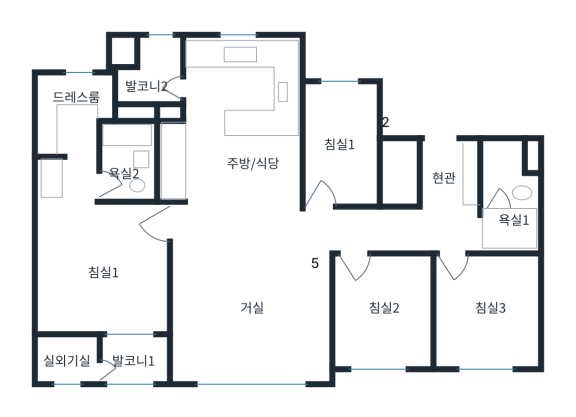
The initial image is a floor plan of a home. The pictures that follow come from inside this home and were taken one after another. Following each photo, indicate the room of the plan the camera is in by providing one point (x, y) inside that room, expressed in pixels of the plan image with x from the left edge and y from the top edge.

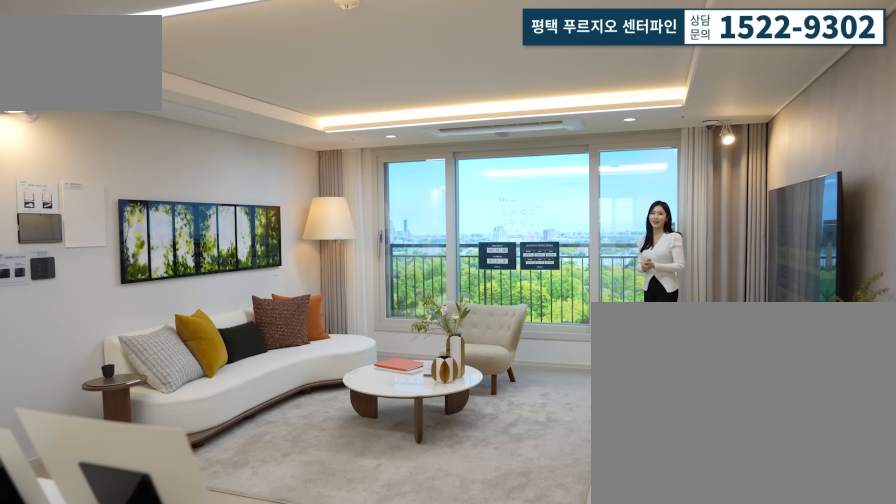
(246, 321)
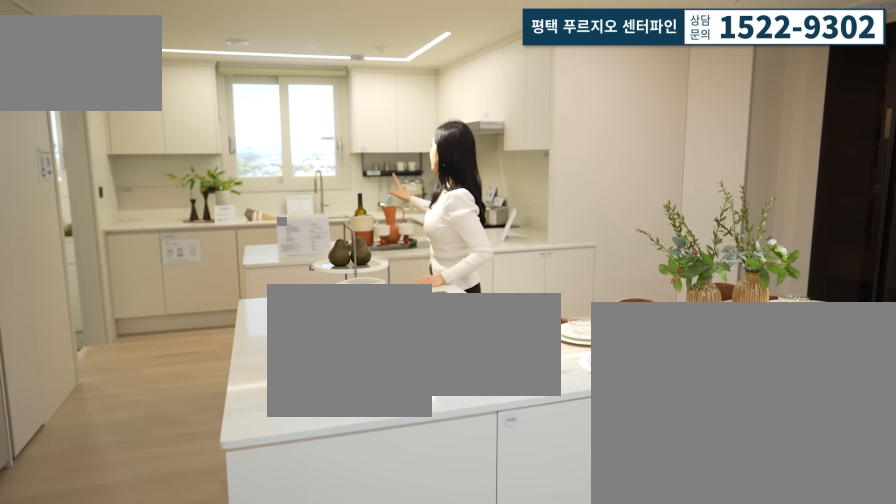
(246, 139)
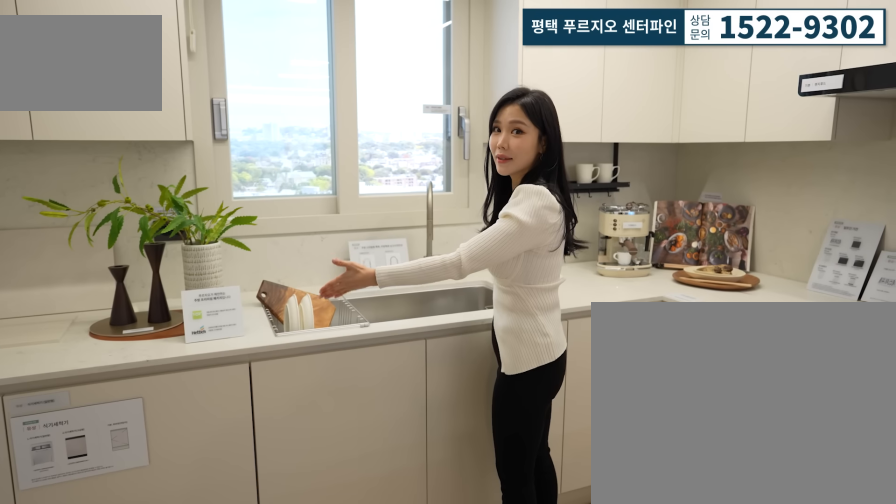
(246, 139)
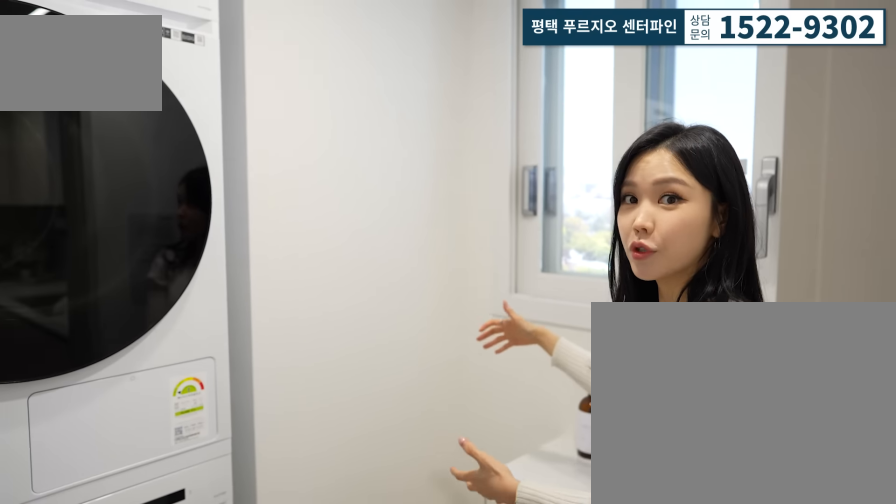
(143, 70)
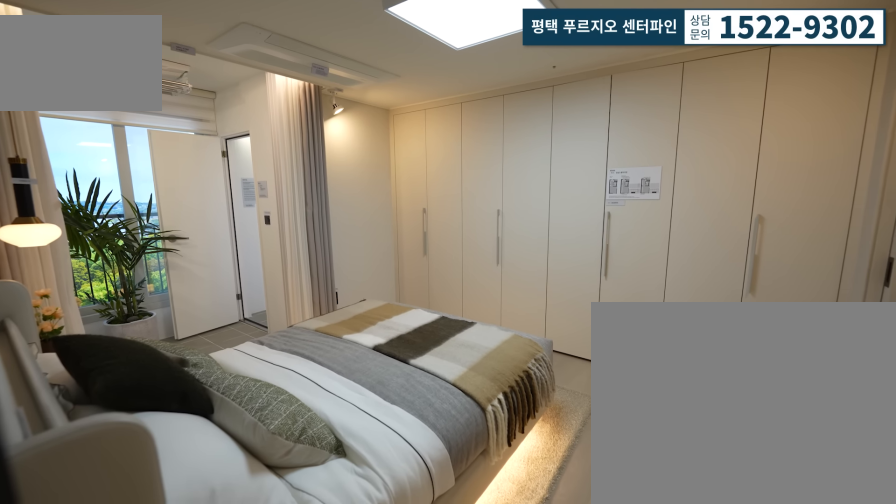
(103, 271)
